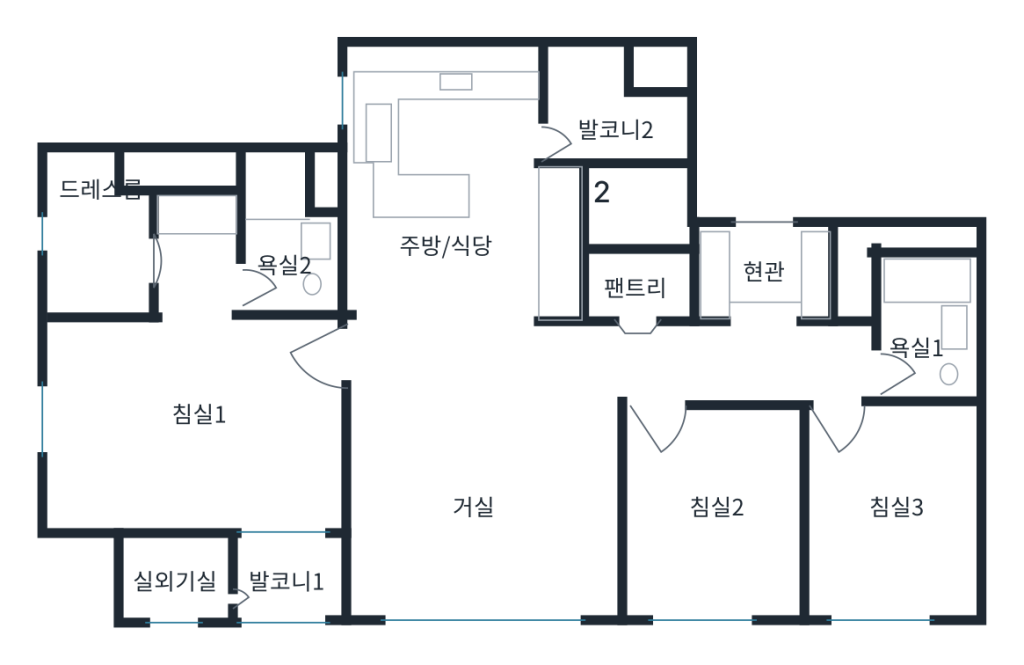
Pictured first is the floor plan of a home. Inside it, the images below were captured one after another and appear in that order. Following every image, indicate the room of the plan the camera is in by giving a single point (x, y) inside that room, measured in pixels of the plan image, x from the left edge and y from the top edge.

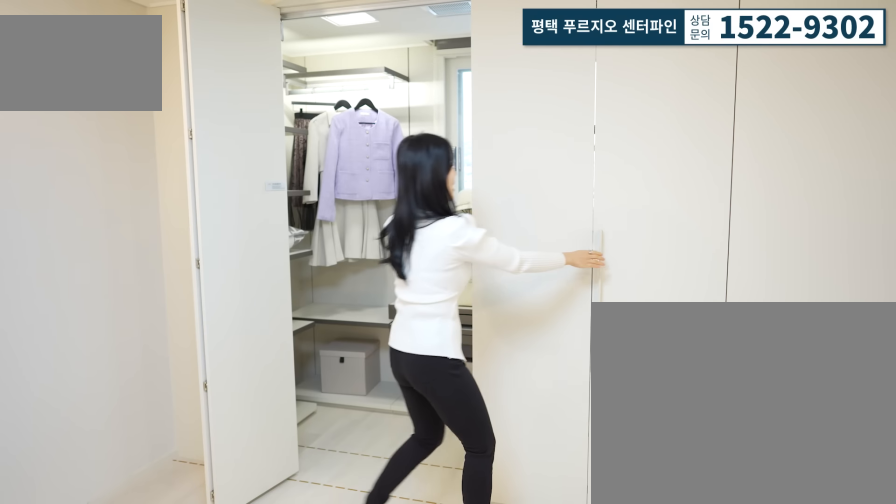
(123, 422)
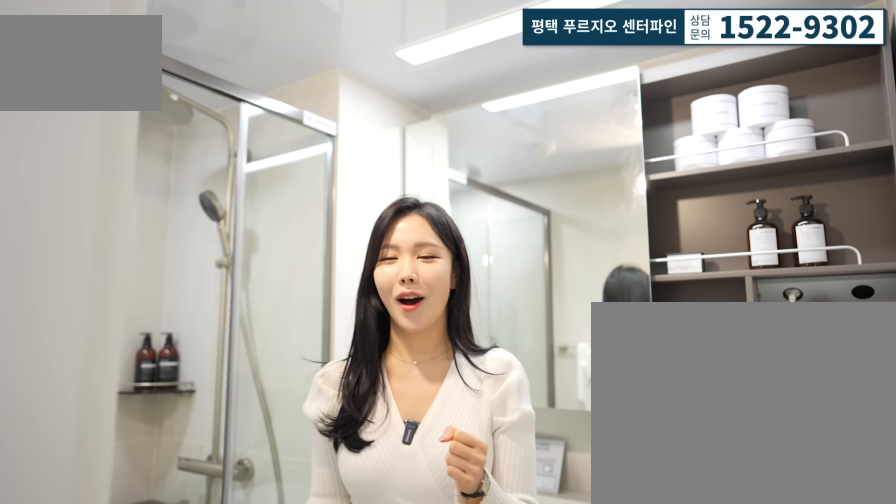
(281, 260)
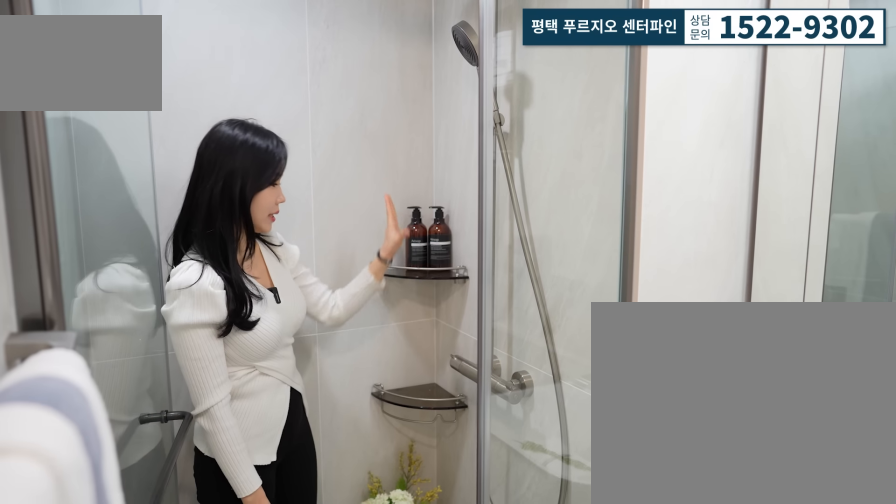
(280, 260)
